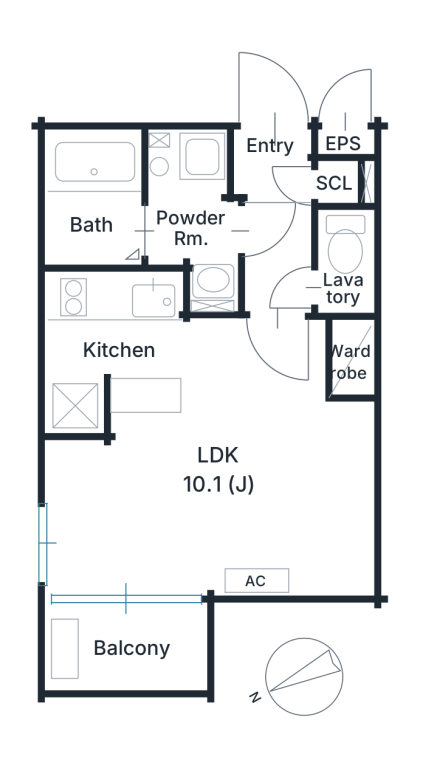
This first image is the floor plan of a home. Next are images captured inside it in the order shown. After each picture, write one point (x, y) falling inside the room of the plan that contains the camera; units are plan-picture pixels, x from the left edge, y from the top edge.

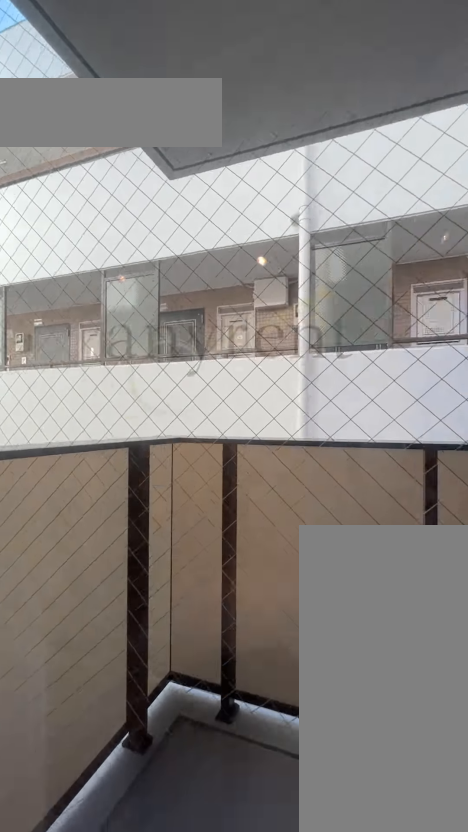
(125, 645)
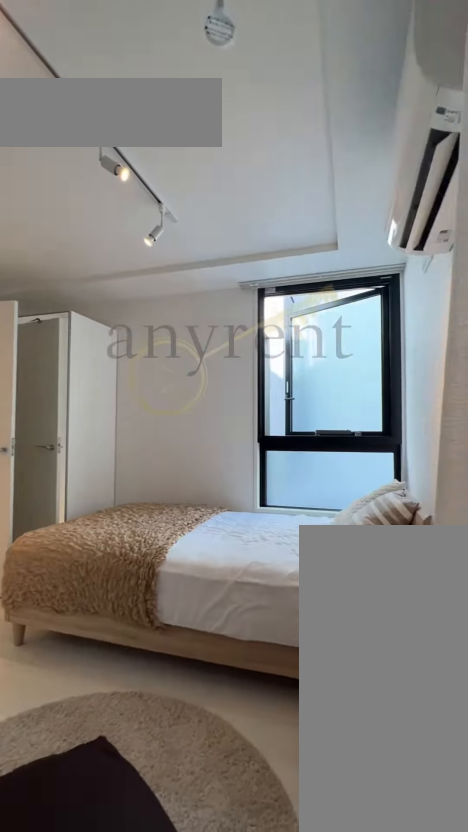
(209, 503)
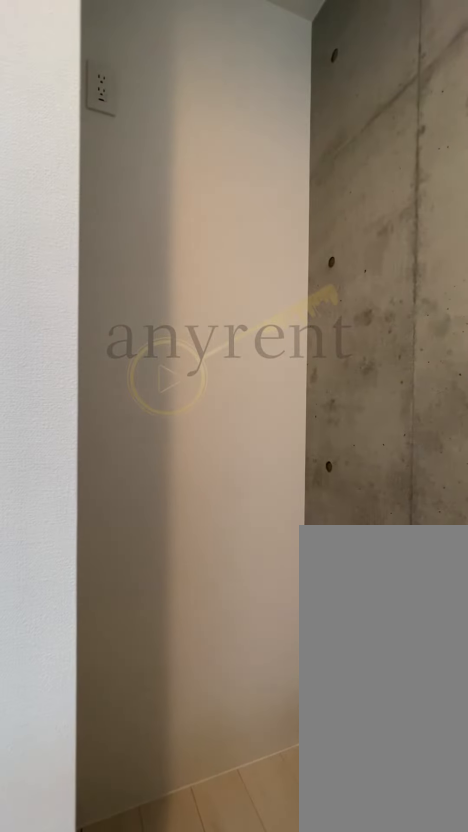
(74, 404)
